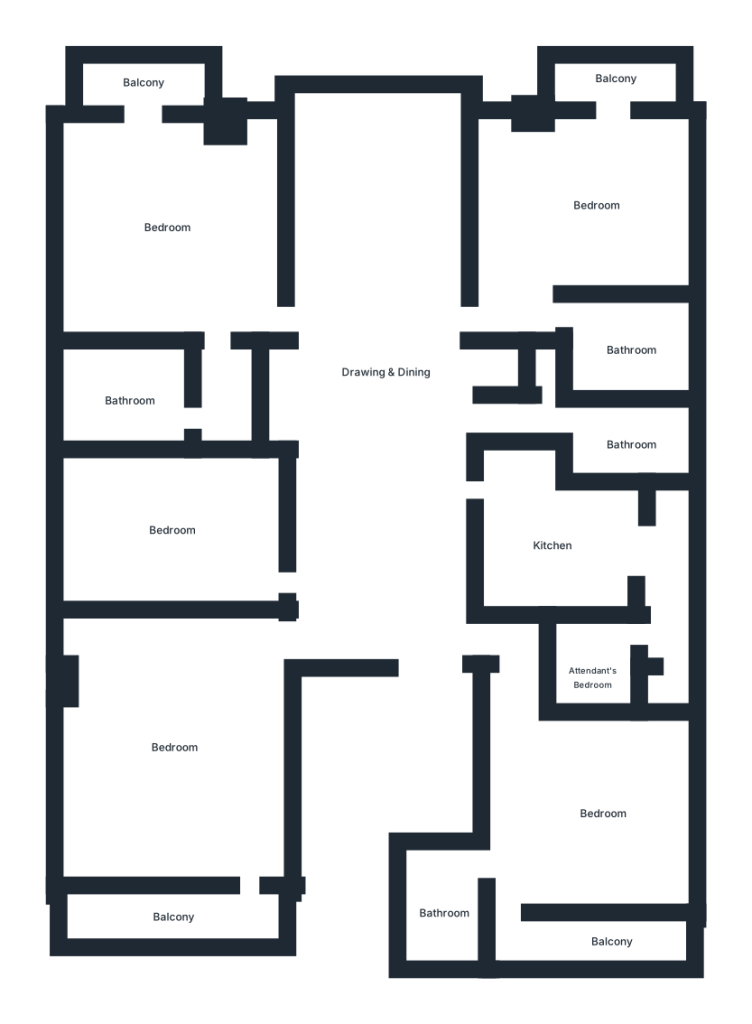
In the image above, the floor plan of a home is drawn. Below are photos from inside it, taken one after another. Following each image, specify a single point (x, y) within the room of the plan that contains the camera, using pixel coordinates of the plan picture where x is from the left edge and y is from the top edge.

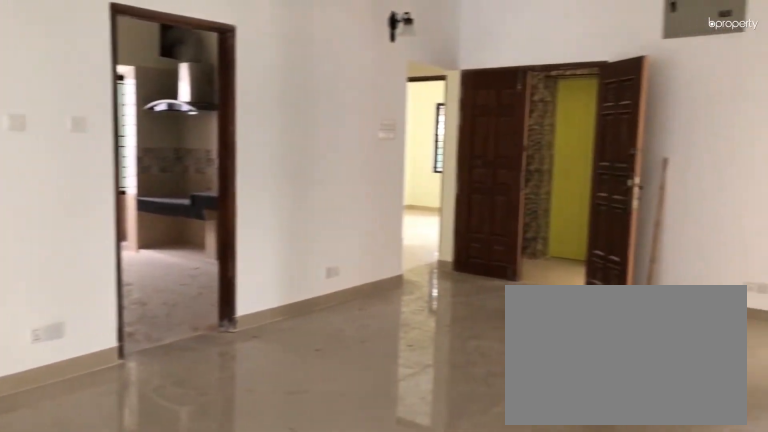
(381, 463)
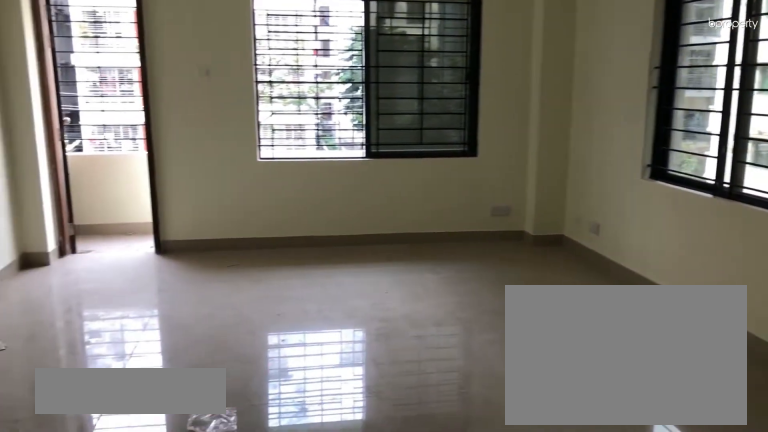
(173, 742)
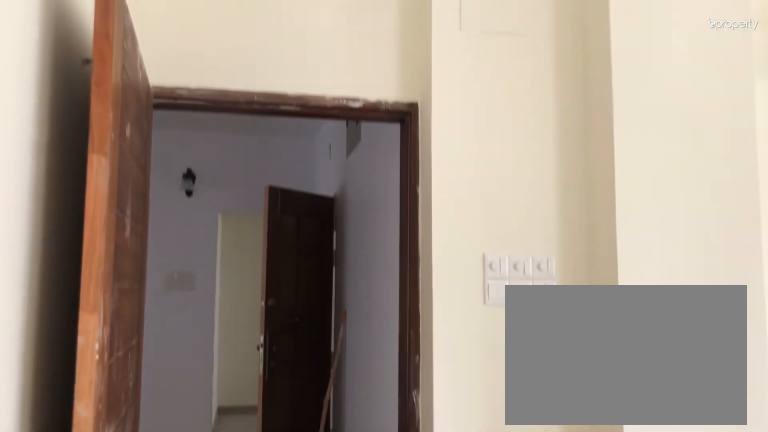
(173, 742)
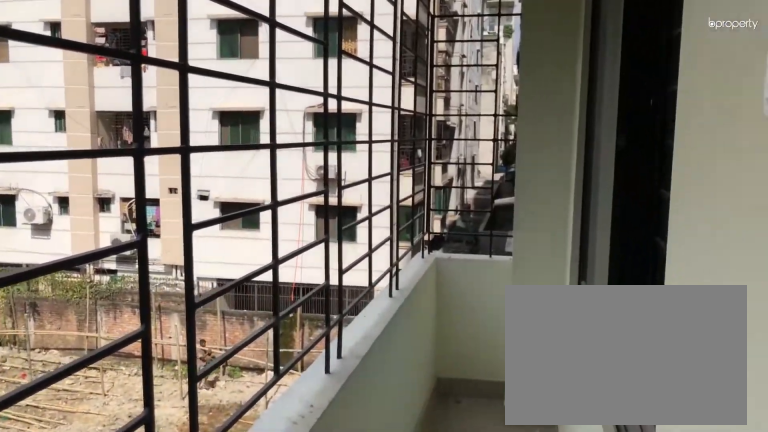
(169, 911)
